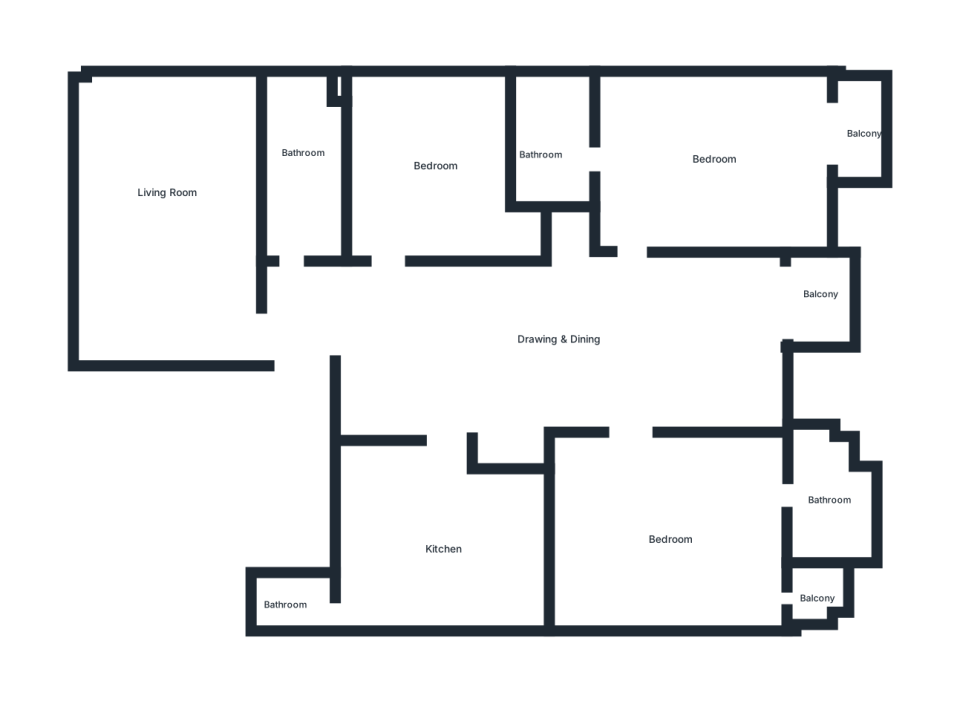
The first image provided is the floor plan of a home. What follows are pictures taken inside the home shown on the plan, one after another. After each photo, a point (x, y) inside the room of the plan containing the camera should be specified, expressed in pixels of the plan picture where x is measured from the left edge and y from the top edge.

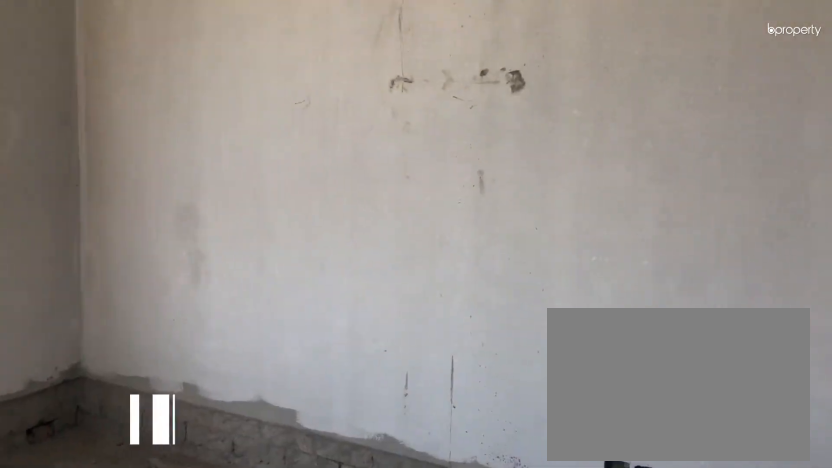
(172, 220)
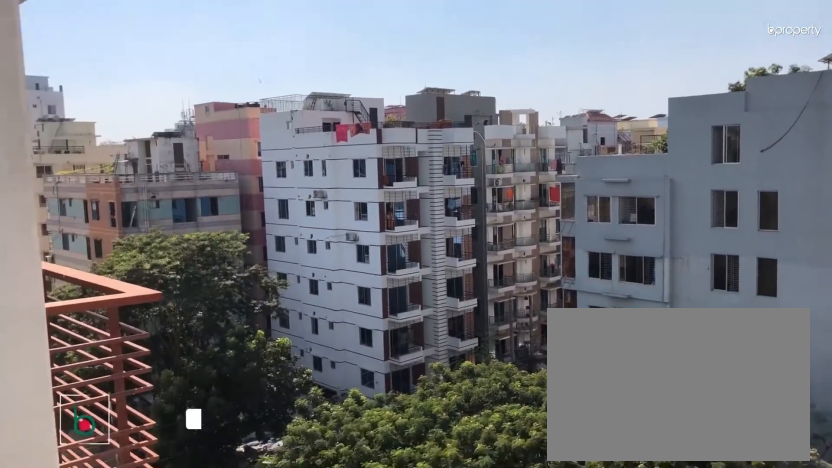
(820, 301)
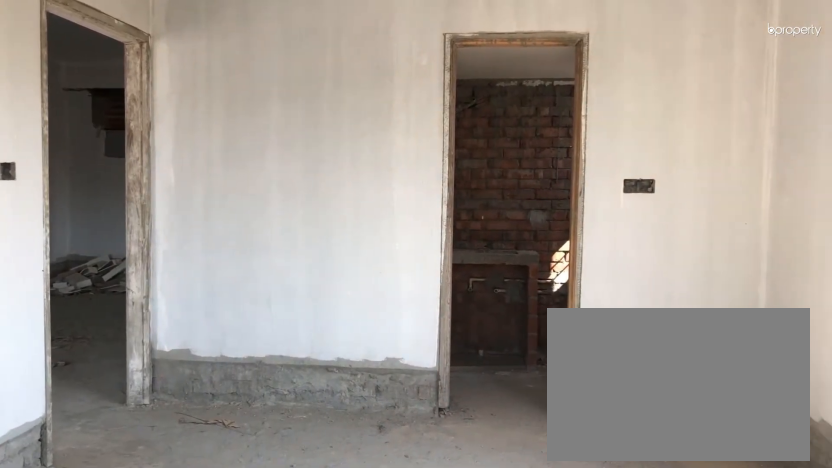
(704, 156)
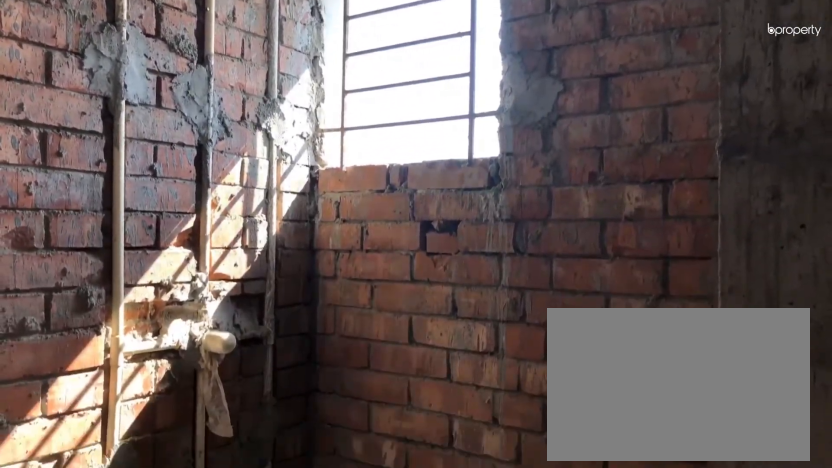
(549, 146)
